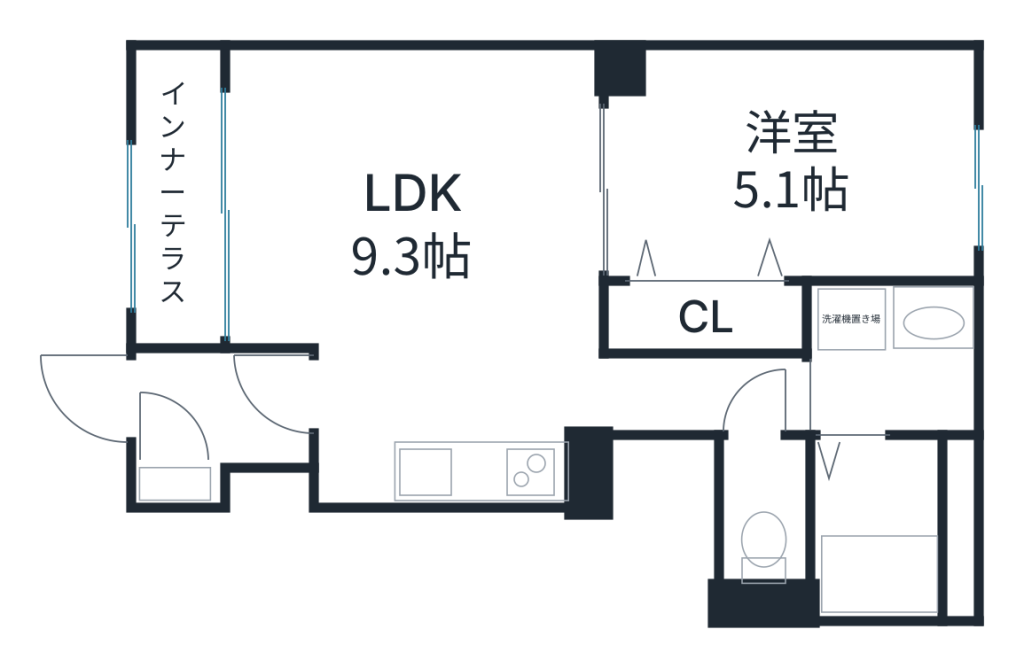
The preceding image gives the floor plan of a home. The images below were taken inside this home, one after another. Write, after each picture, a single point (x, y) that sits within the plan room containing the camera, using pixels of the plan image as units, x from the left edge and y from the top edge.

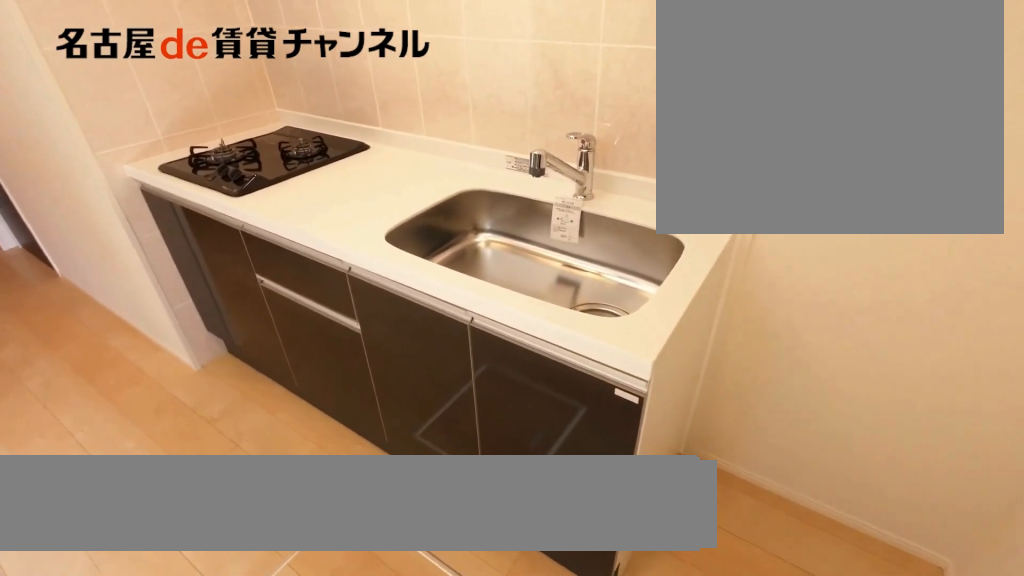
(496, 470)
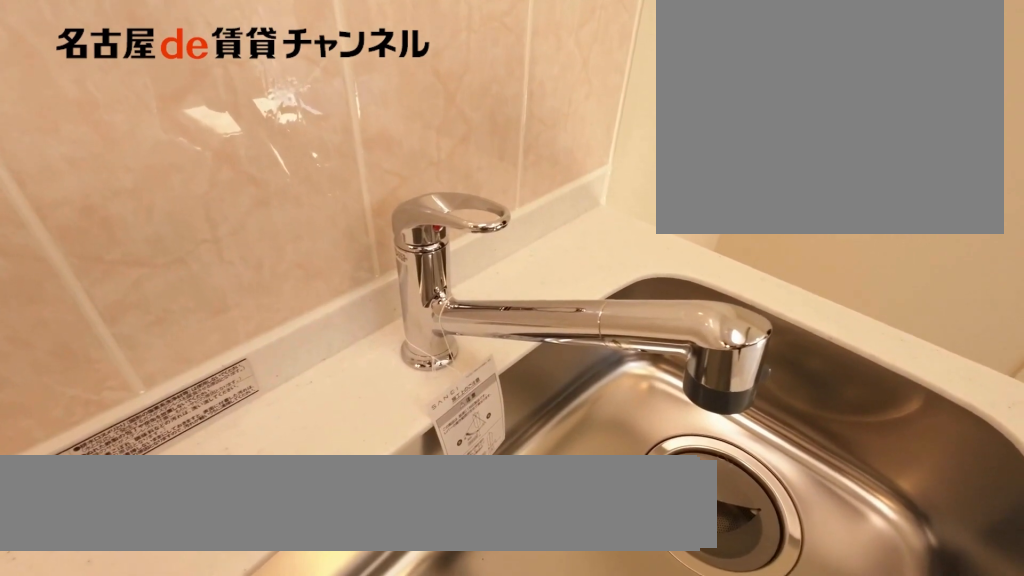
(496, 470)
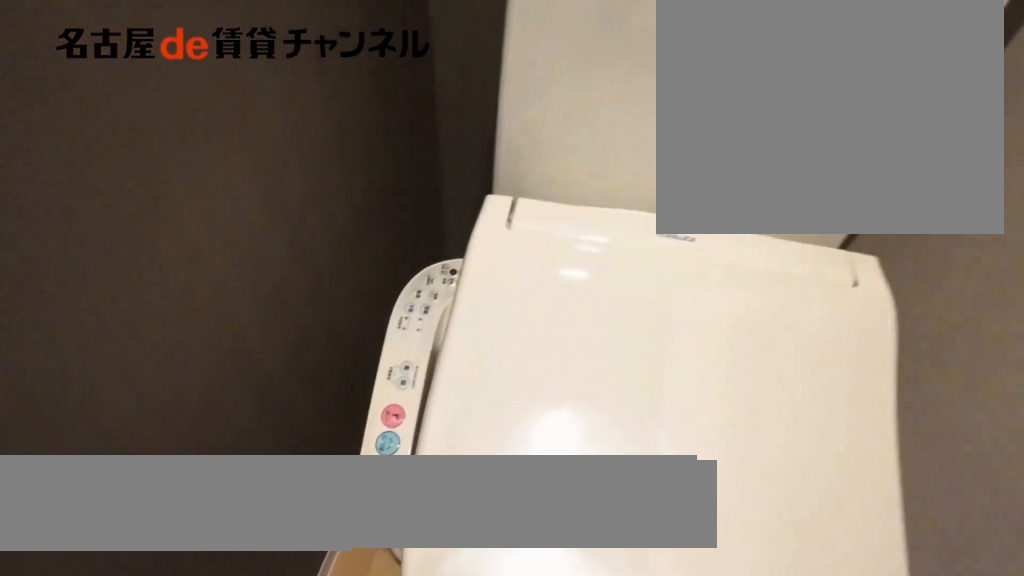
(762, 513)
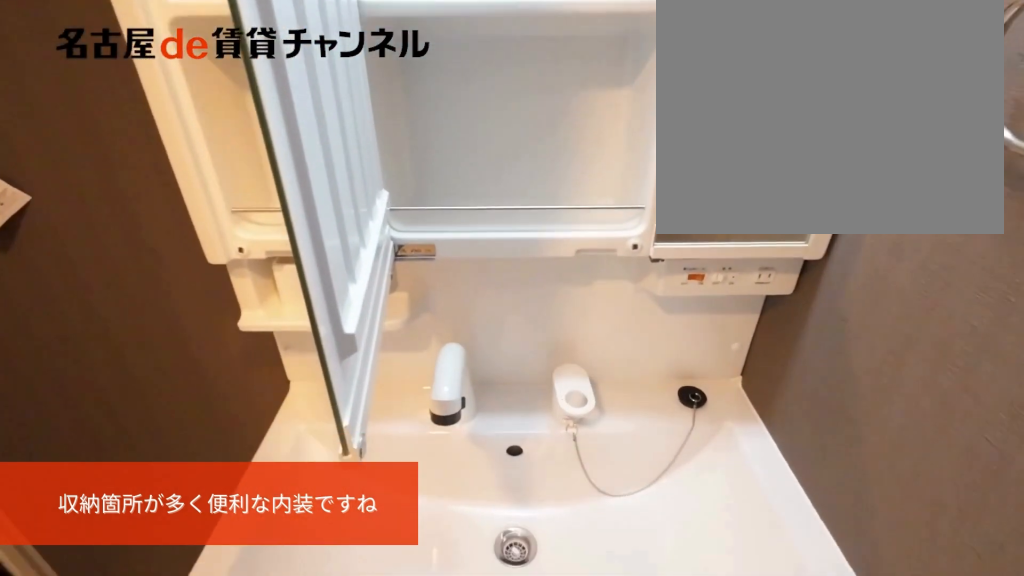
(890, 356)
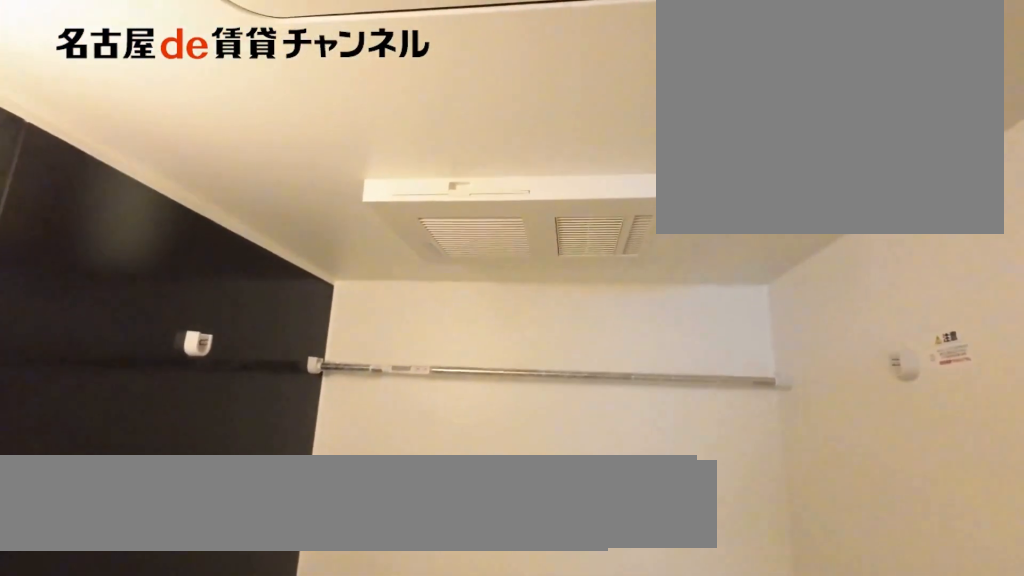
(890, 524)
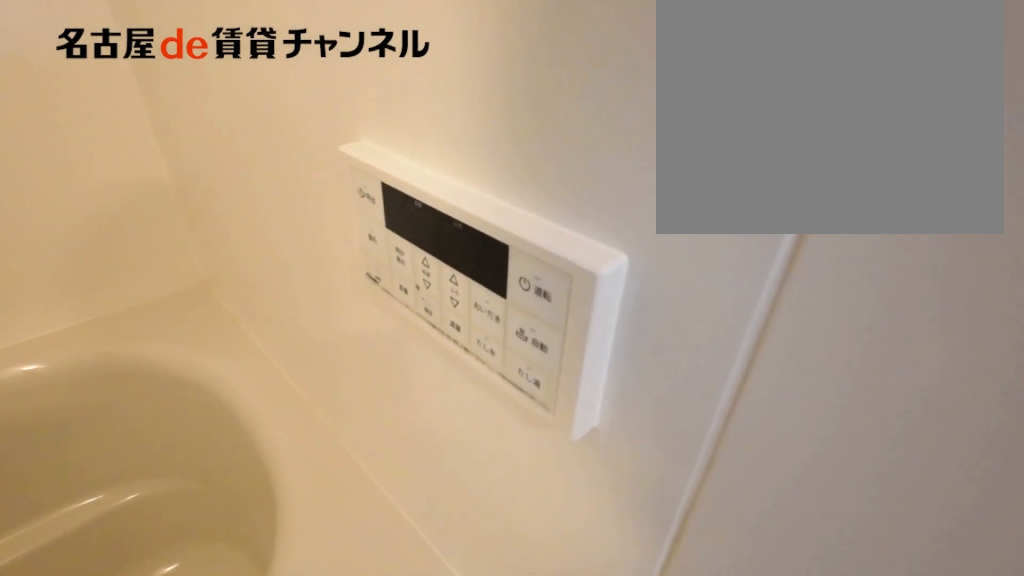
(890, 524)
